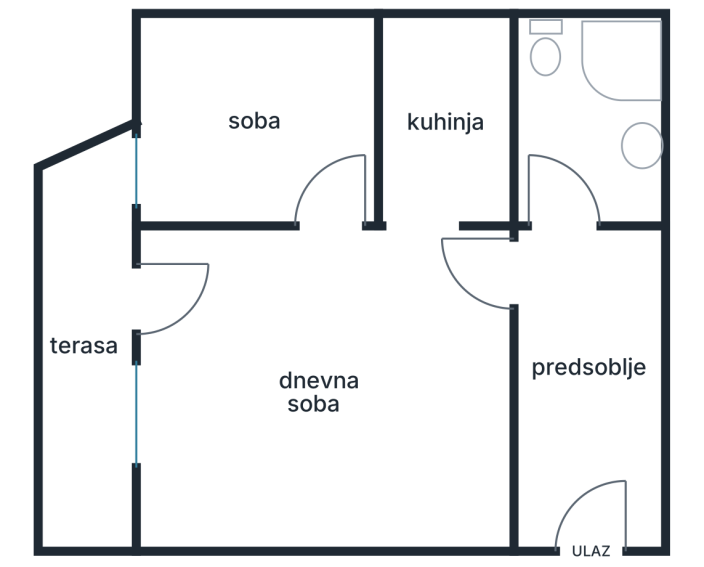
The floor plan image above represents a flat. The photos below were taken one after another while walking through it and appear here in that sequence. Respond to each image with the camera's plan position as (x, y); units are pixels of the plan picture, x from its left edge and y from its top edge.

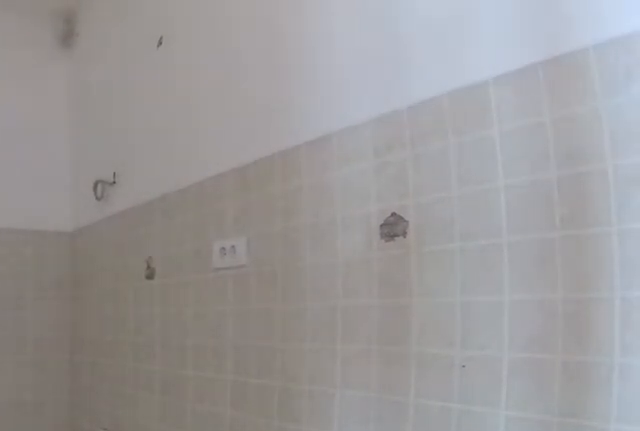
(435, 227)
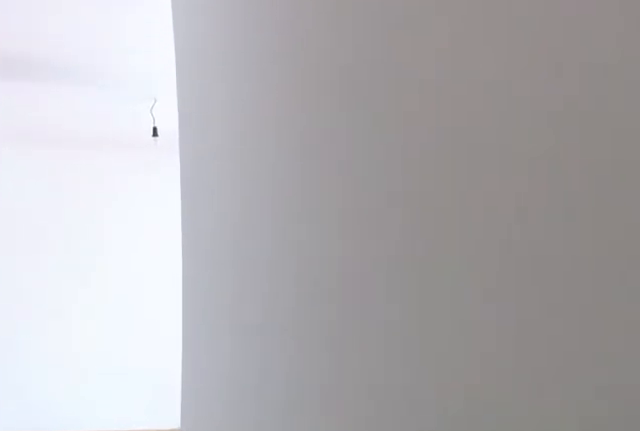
(434, 84)
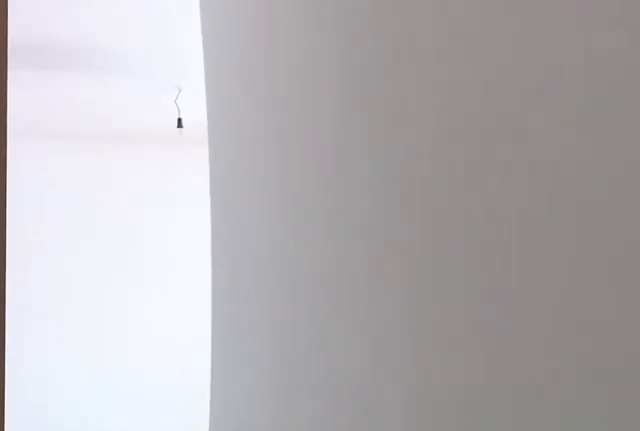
(434, 97)
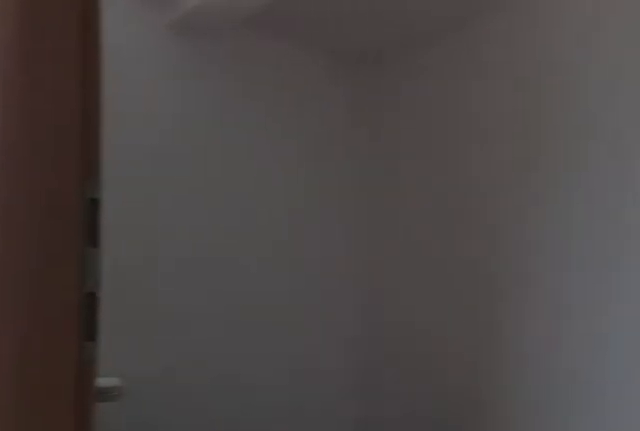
(381, 261)
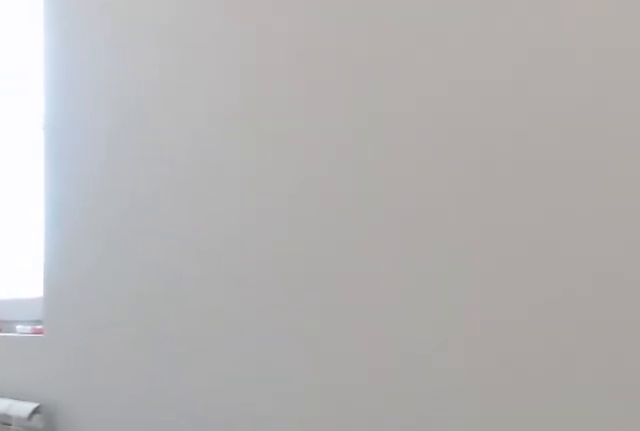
(291, 81)
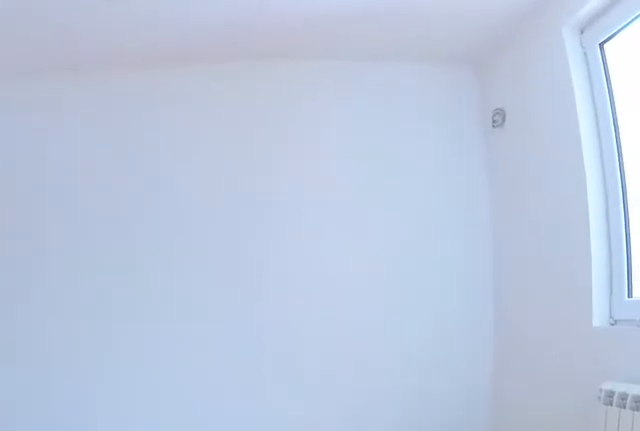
(339, 172)
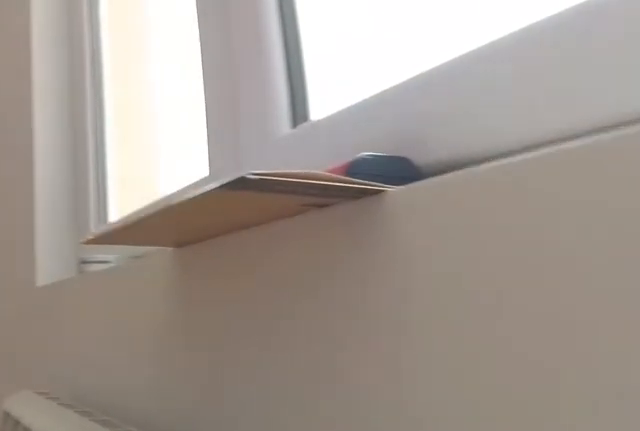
(166, 274)
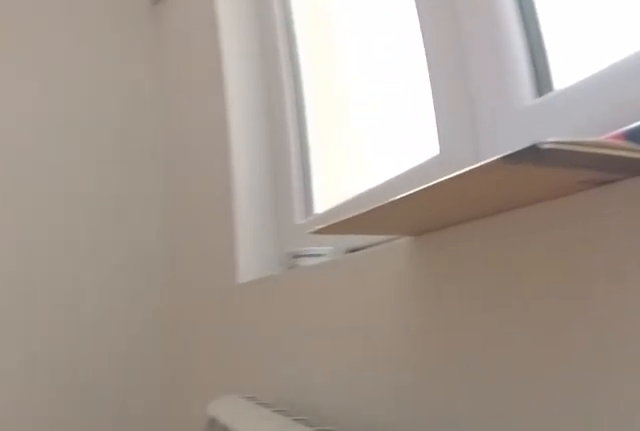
(159, 273)
